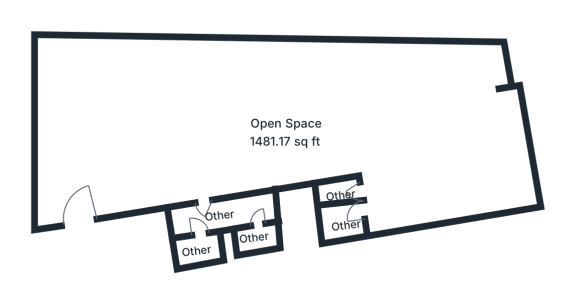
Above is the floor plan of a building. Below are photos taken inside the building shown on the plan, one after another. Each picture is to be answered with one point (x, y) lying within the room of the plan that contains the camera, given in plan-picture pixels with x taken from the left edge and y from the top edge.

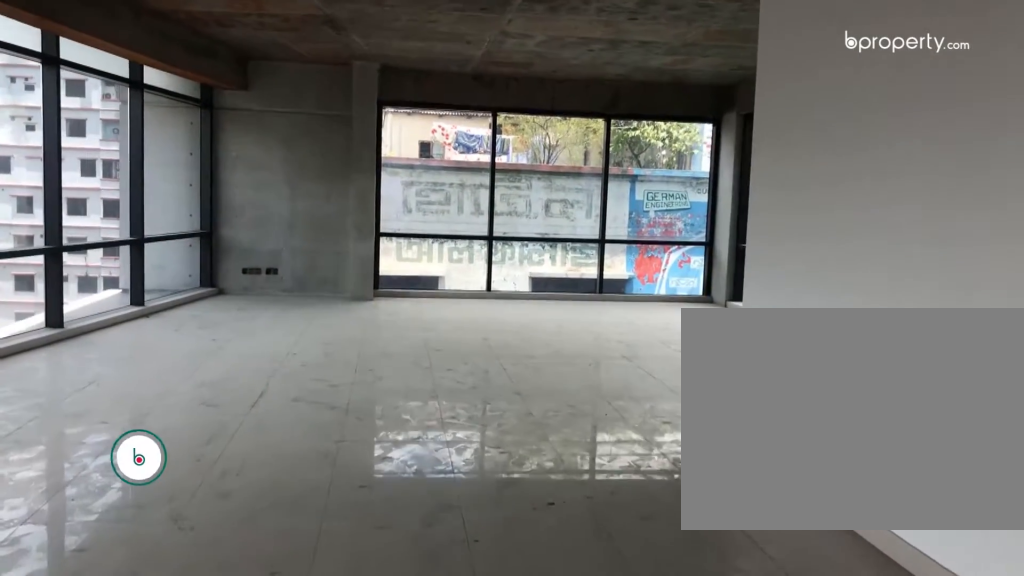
(320, 101)
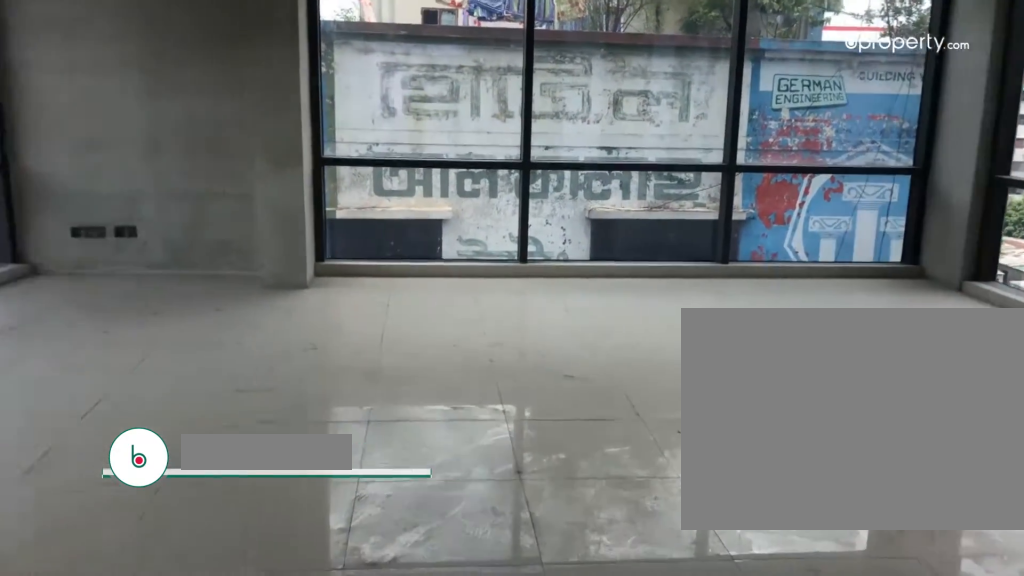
(395, 114)
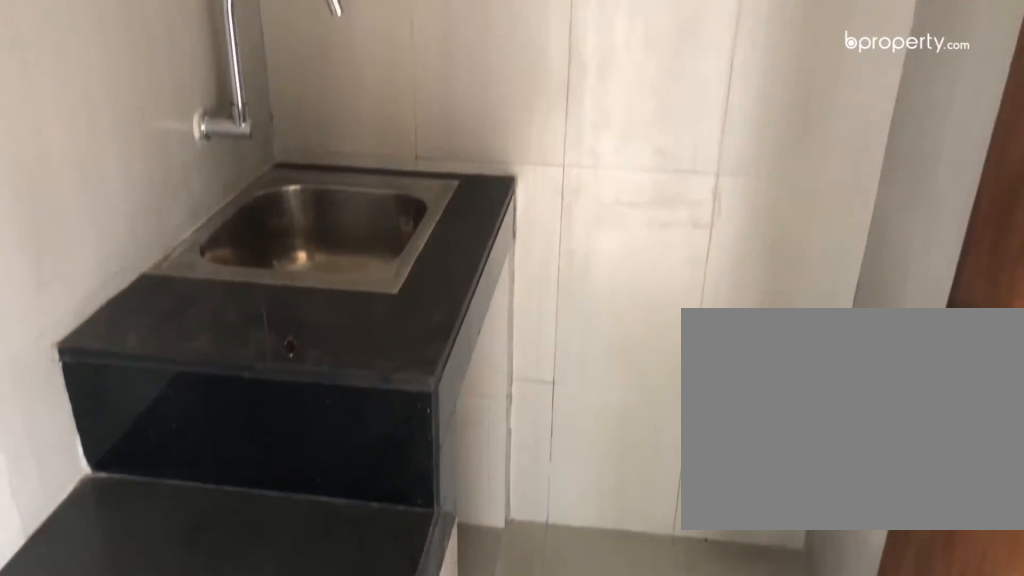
(344, 225)
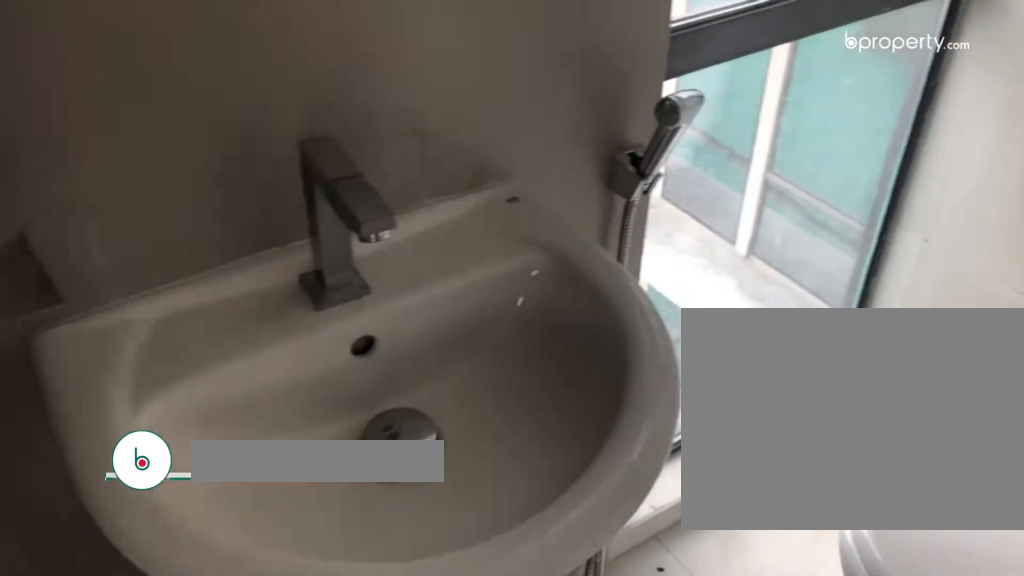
(344, 225)
